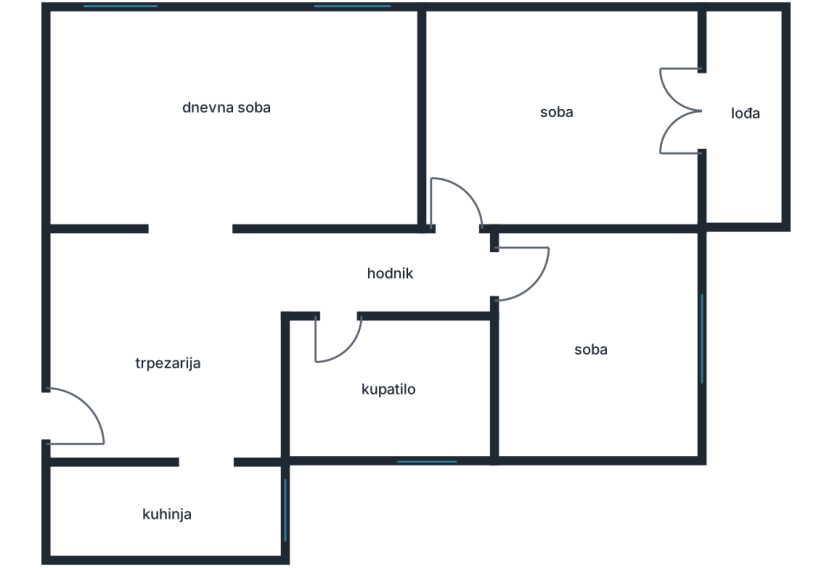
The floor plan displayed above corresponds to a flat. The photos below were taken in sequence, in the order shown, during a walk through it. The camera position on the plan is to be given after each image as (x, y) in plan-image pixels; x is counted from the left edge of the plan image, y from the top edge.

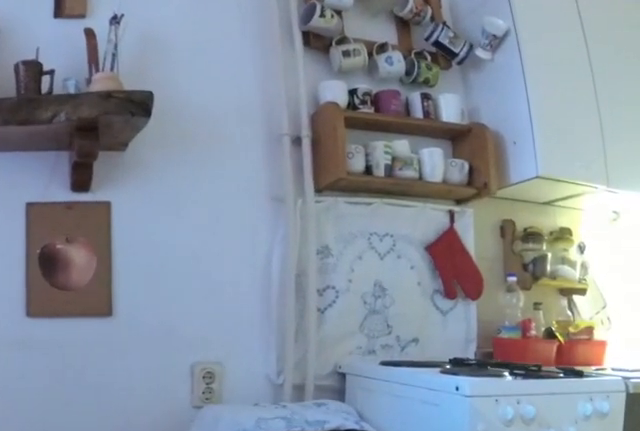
(208, 461)
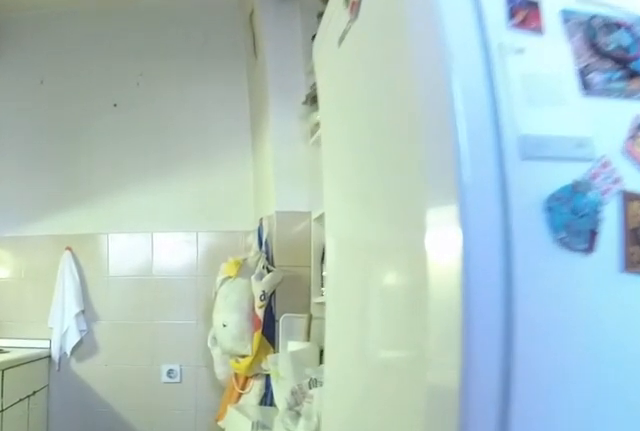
(200, 497)
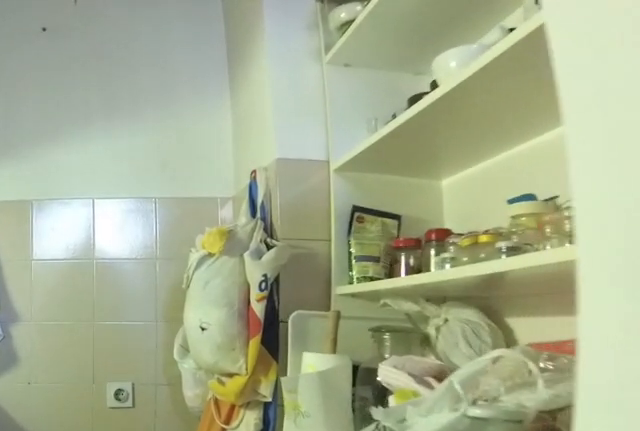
(163, 501)
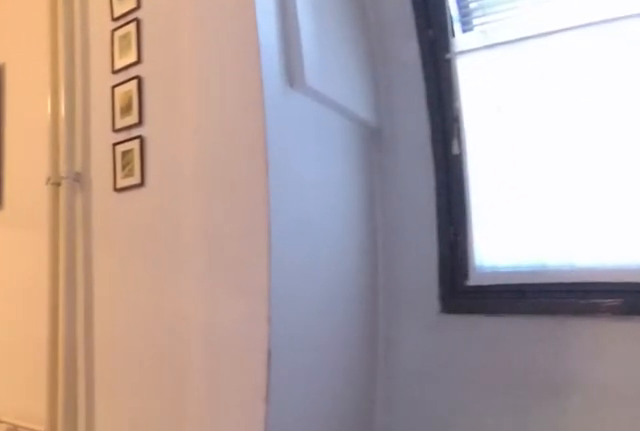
(195, 508)
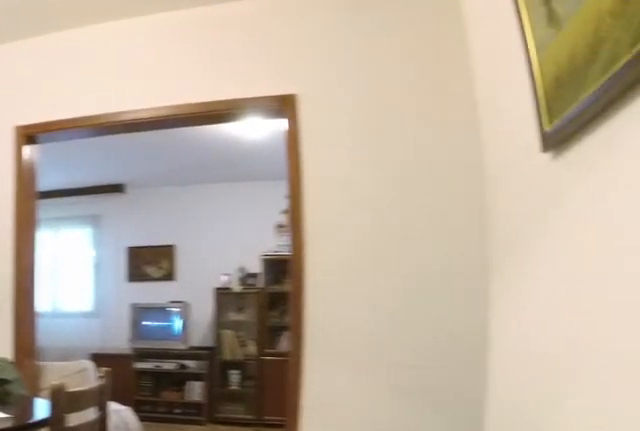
(208, 450)
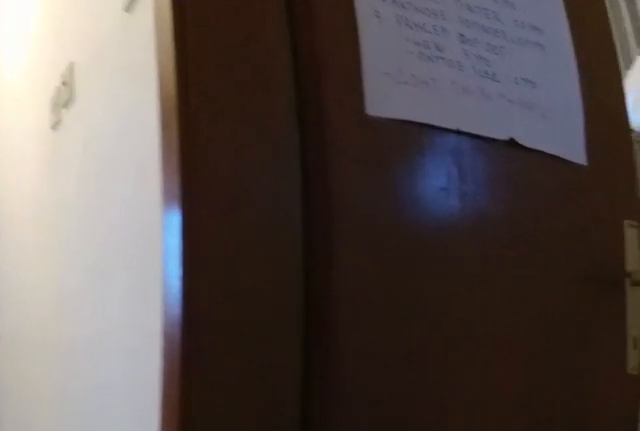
(283, 274)
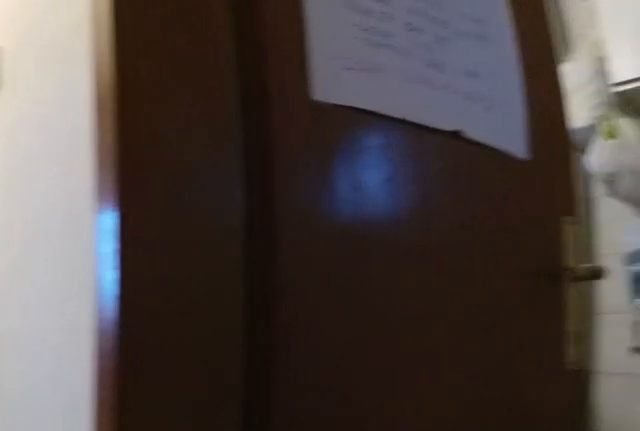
(291, 274)
